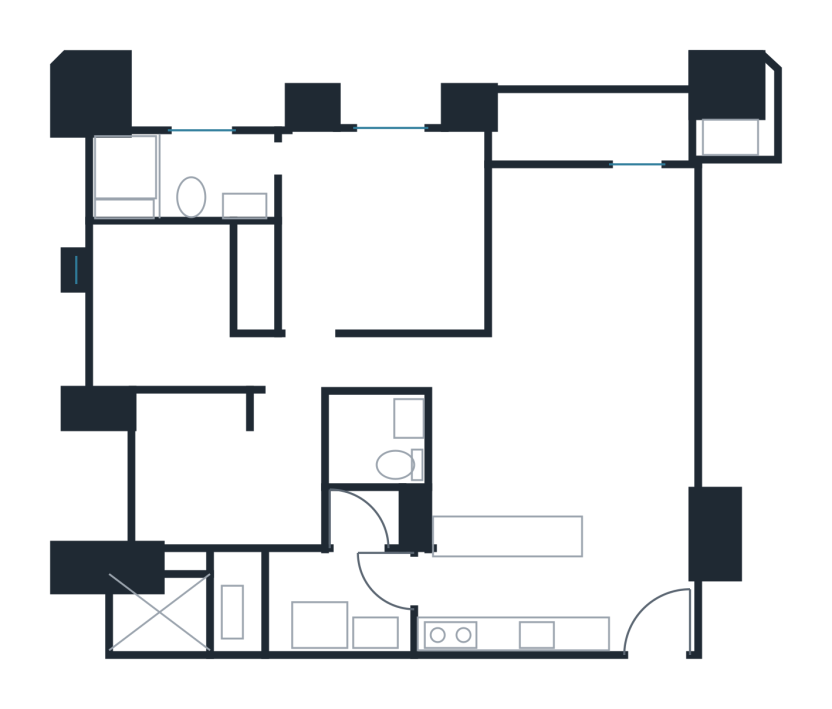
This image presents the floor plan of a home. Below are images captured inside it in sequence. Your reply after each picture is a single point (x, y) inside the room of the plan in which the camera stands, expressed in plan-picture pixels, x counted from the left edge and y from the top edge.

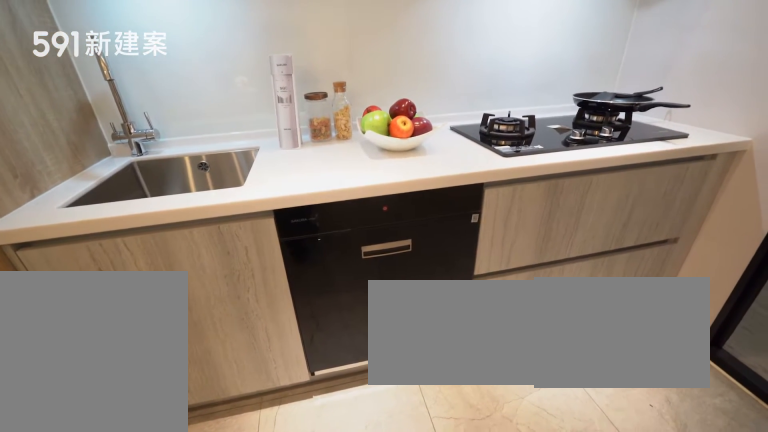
(491, 605)
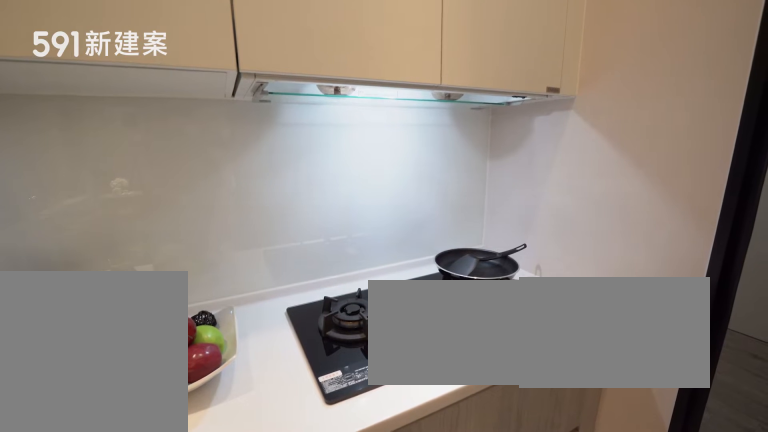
(491, 605)
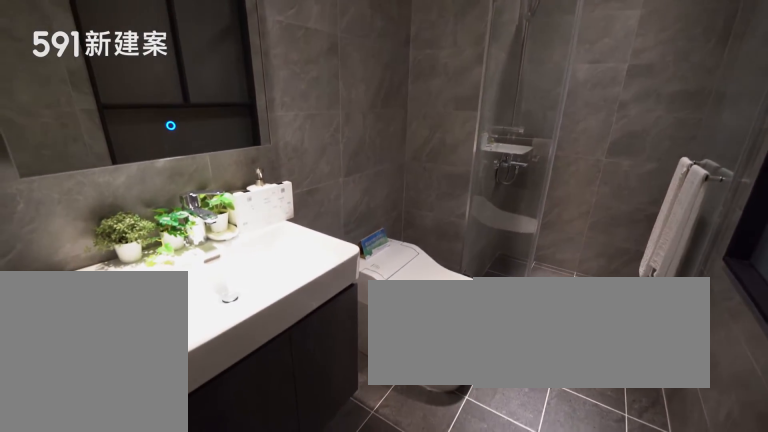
(183, 180)
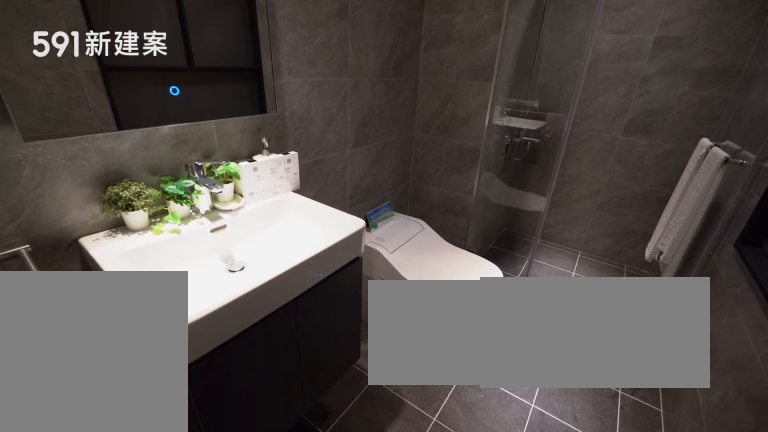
(183, 180)
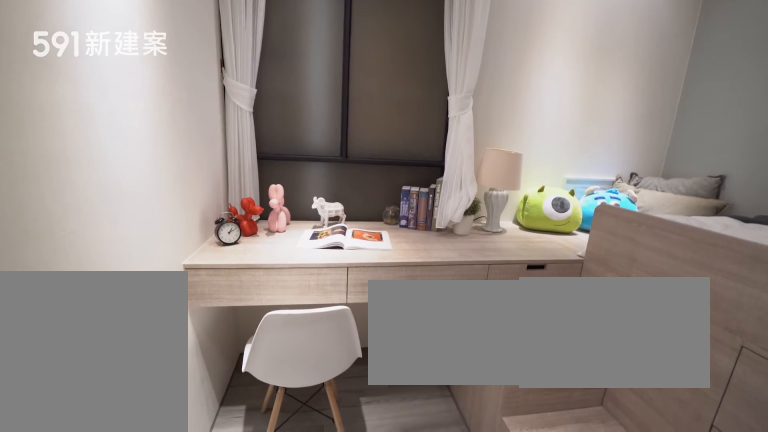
(183, 305)
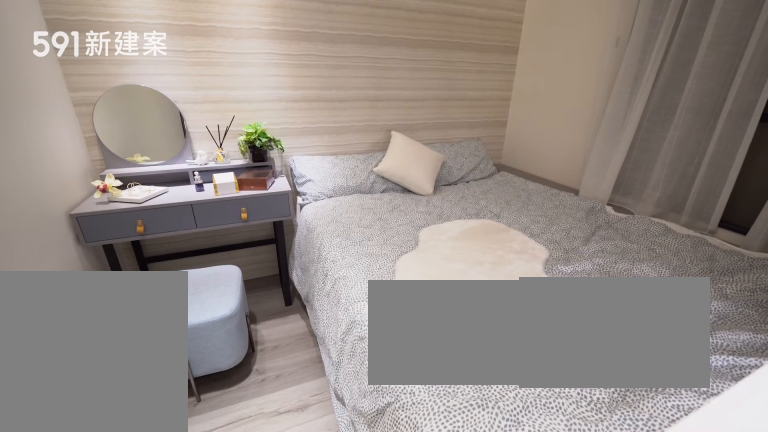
(227, 469)
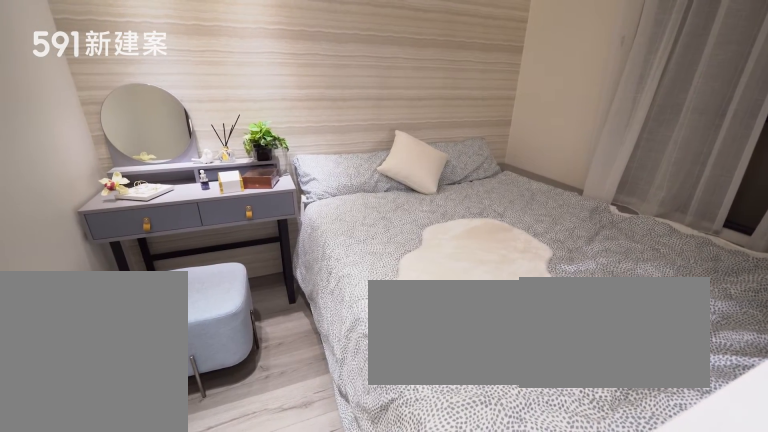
(227, 469)
